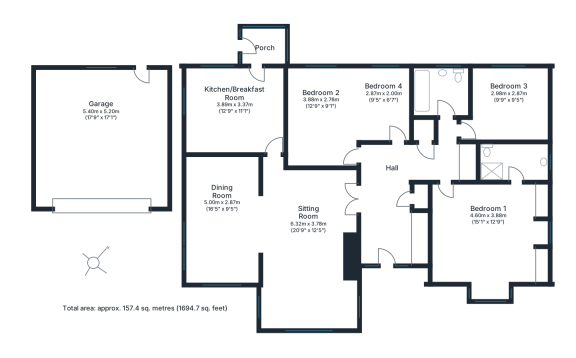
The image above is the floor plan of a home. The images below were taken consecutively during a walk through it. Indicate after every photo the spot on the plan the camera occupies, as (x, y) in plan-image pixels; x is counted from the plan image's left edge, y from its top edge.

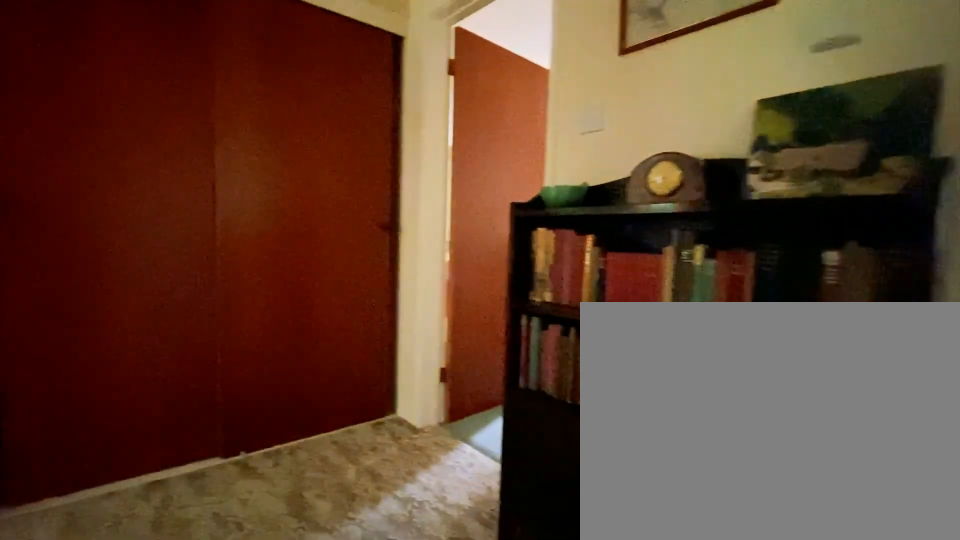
(401, 155)
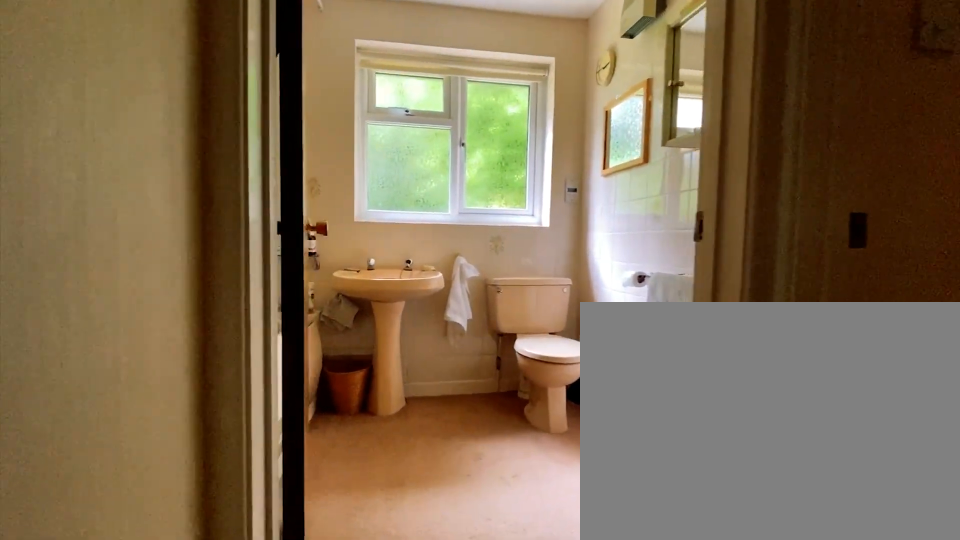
(447, 136)
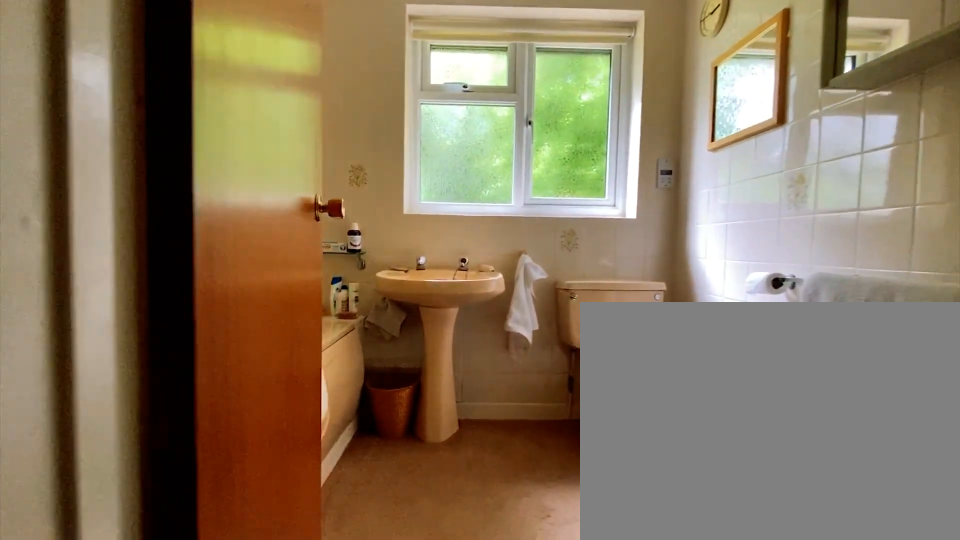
(447, 124)
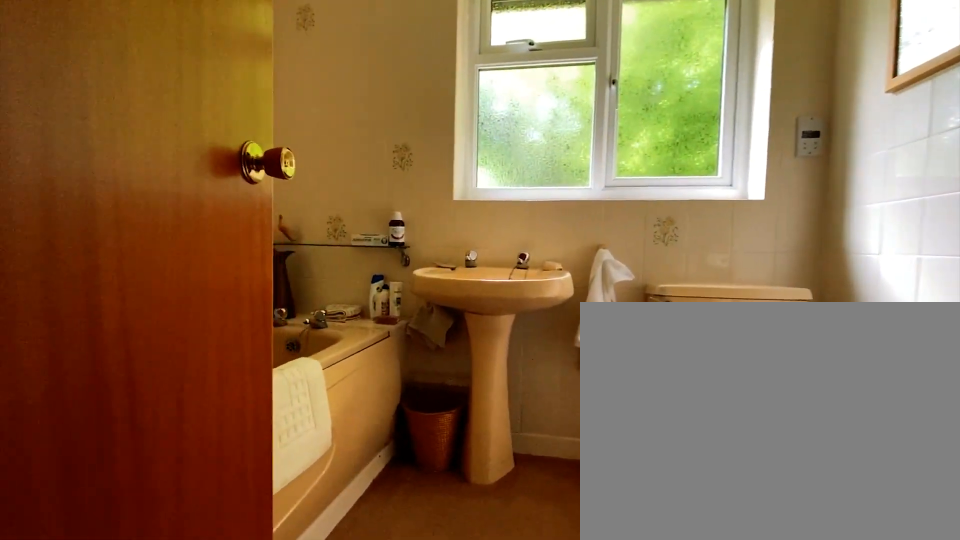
(447, 113)
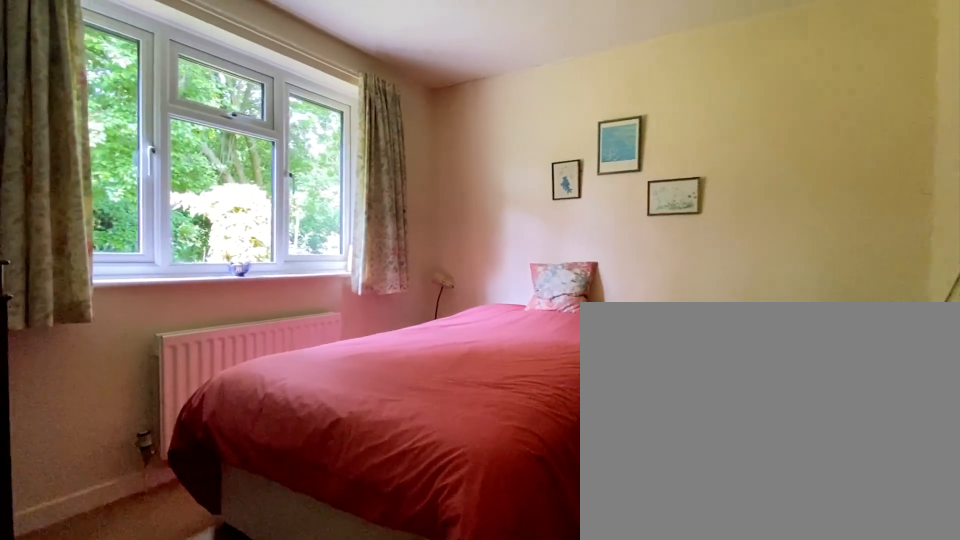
(501, 126)
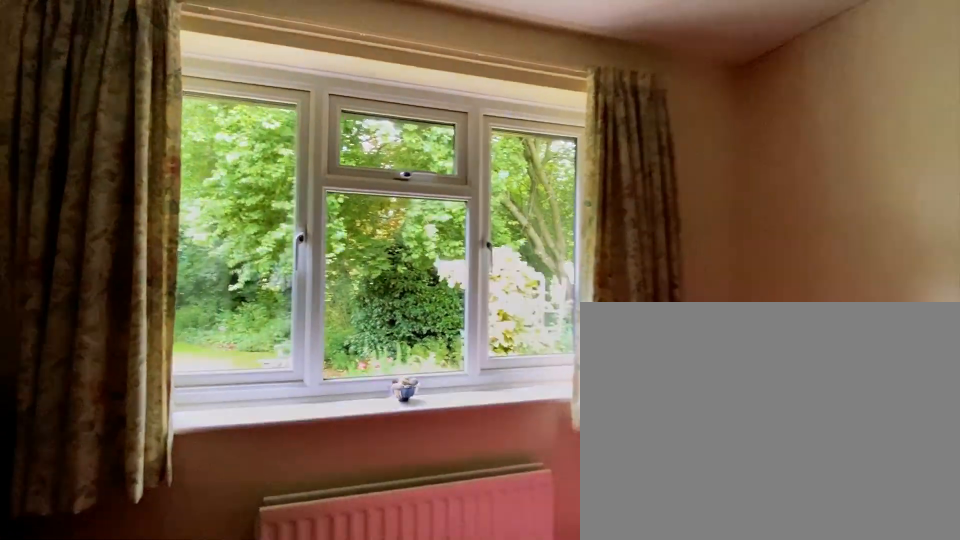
(507, 126)
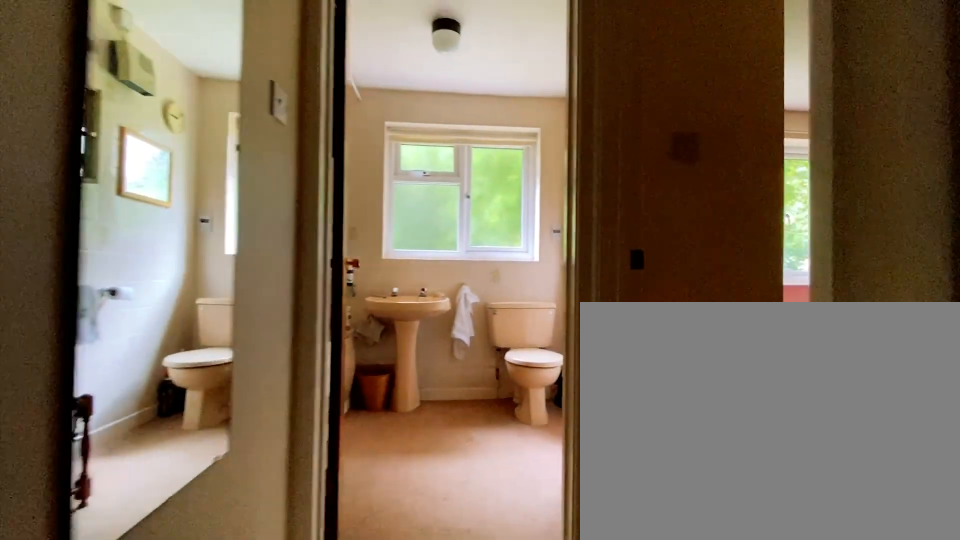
(447, 142)
